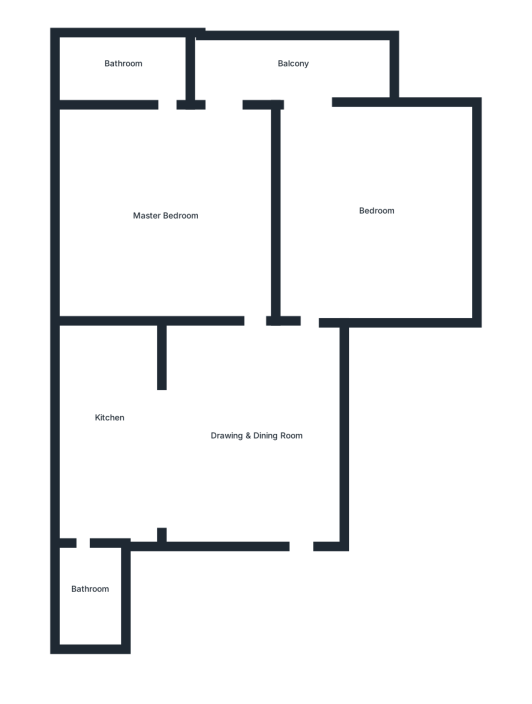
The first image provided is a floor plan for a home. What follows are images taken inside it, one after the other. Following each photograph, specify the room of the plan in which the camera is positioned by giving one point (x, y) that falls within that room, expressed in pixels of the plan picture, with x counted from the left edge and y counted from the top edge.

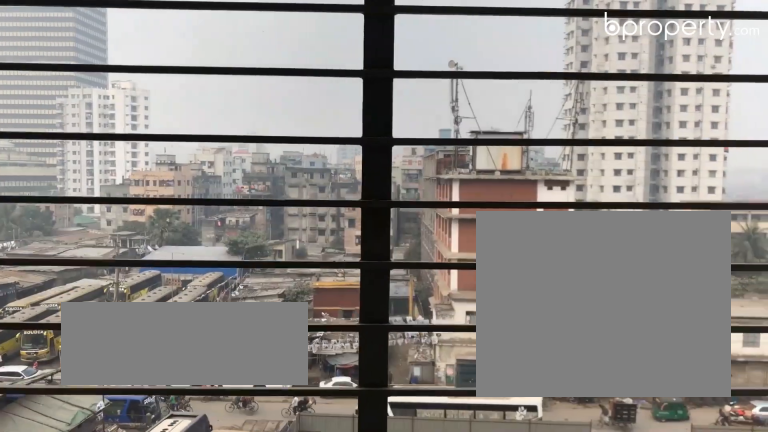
(293, 73)
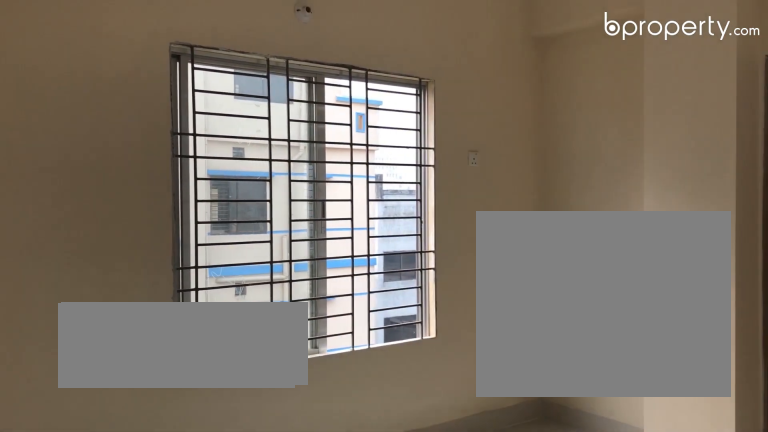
(166, 213)
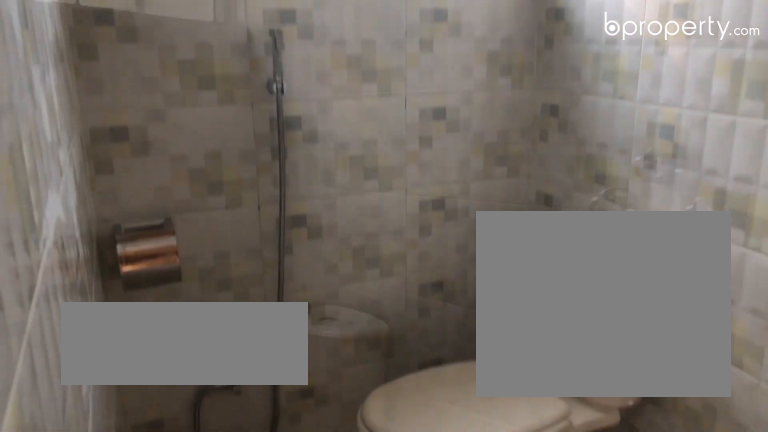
(120, 65)
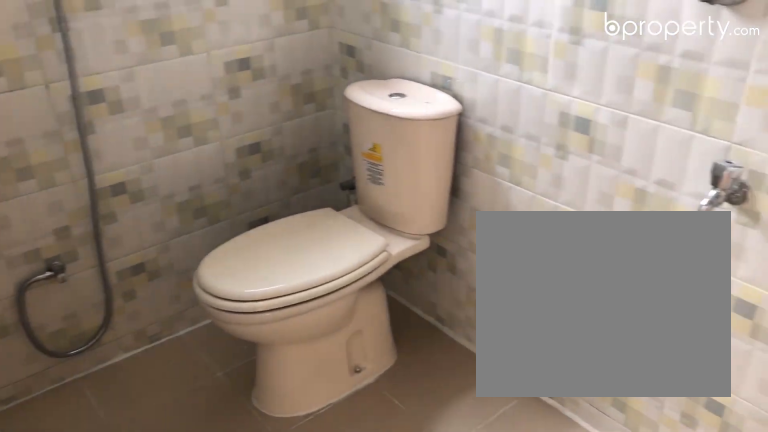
(120, 65)
